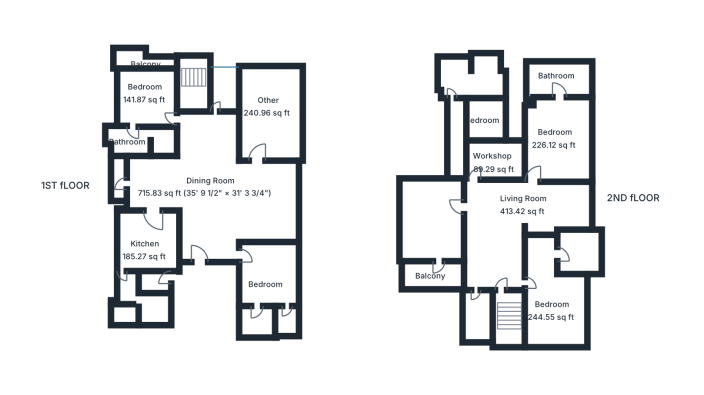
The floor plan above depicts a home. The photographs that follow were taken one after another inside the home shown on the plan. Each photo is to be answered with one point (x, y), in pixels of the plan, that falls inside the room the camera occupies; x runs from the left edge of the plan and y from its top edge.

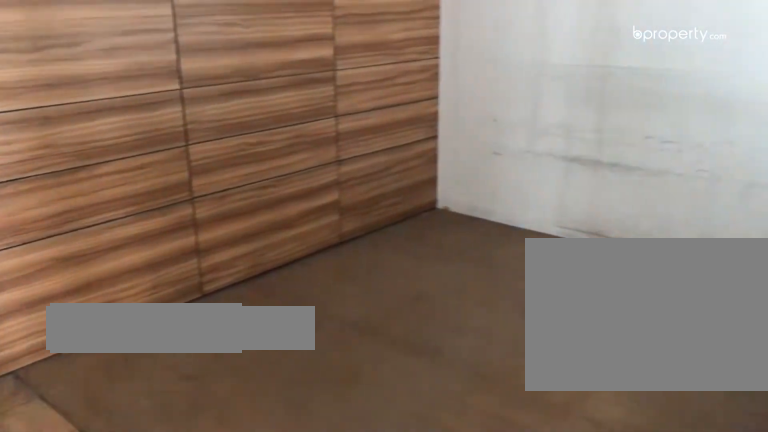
(489, 169)
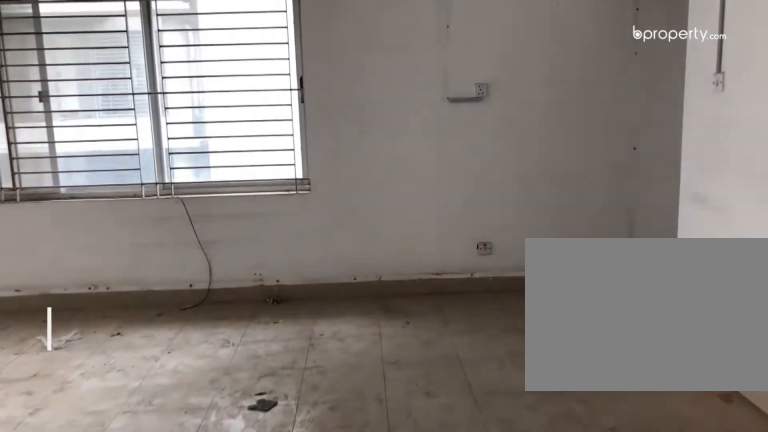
(455, 223)
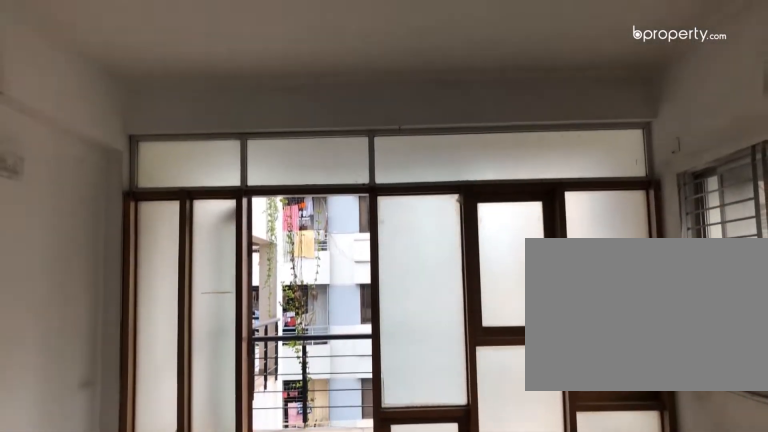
(435, 226)
